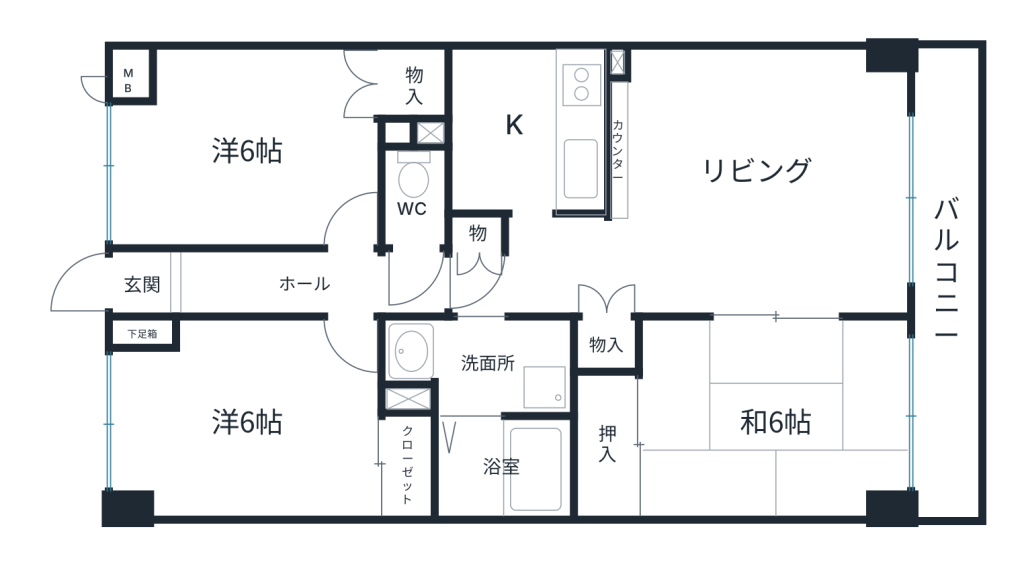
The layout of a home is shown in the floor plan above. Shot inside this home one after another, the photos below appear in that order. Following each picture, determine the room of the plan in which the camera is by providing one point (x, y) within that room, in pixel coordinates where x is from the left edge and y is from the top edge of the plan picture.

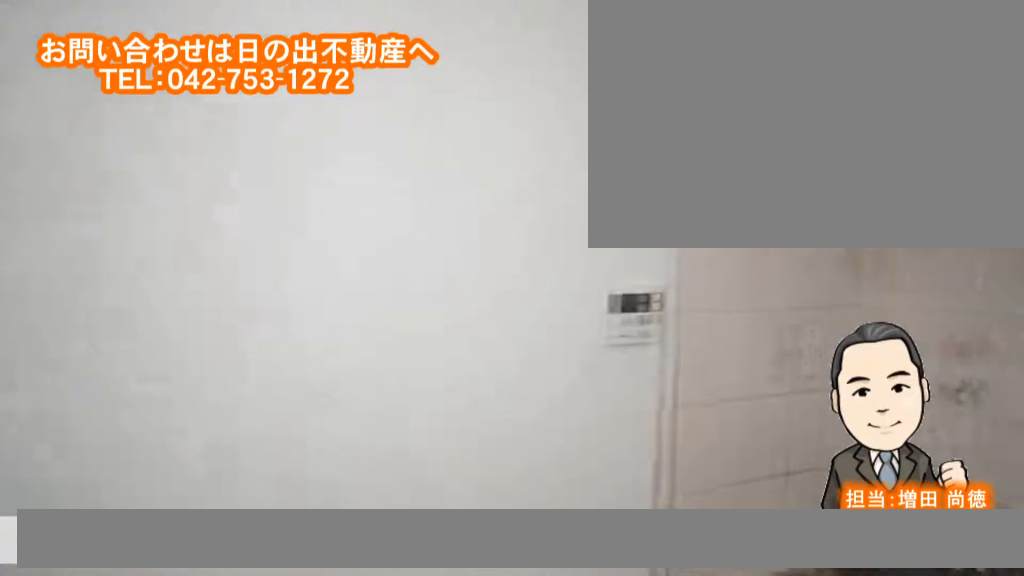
(509, 133)
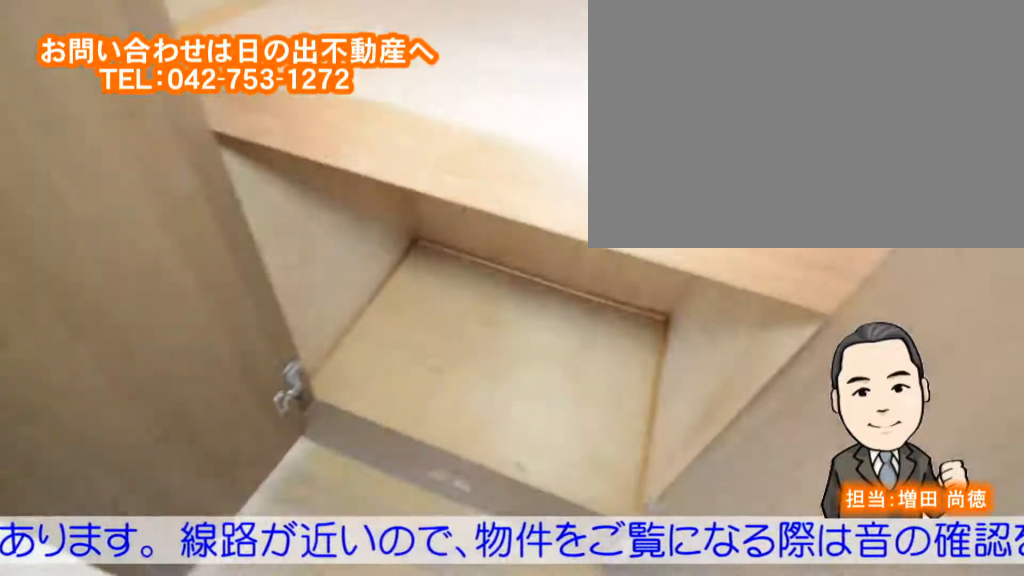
(749, 218)
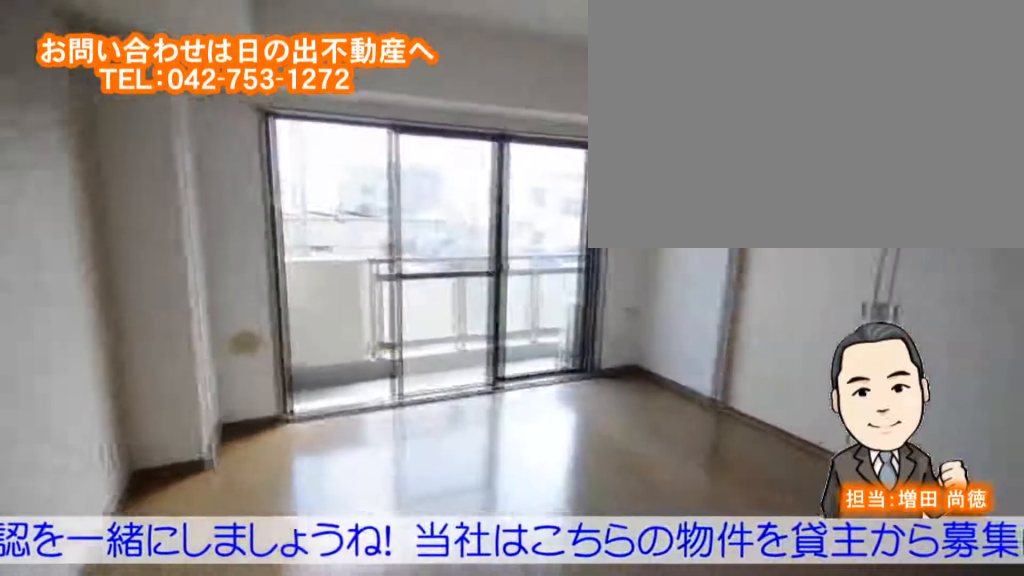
(748, 219)
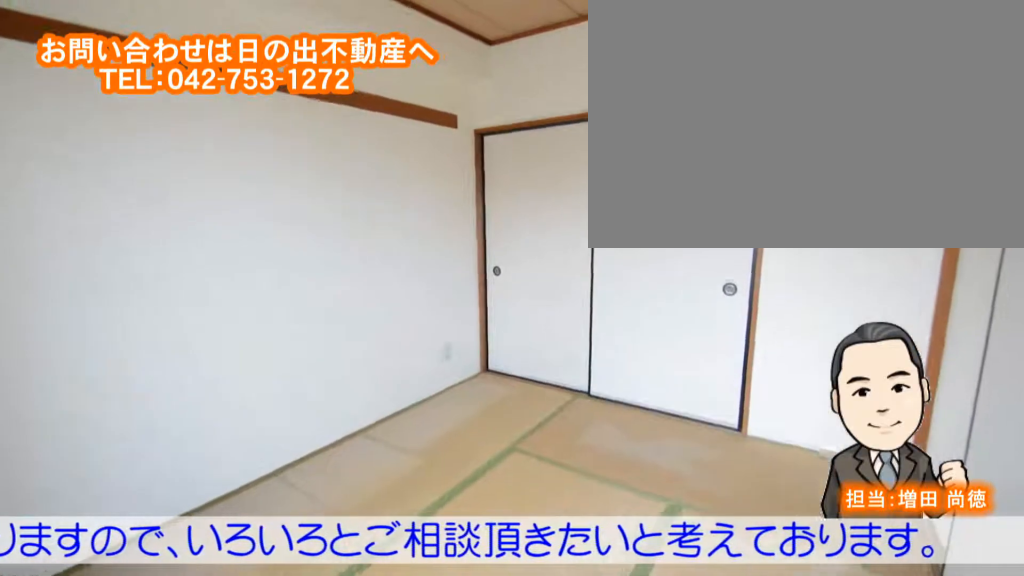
(707, 407)
